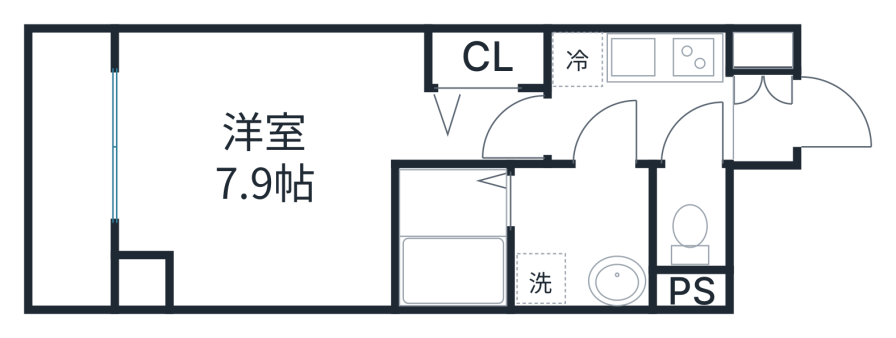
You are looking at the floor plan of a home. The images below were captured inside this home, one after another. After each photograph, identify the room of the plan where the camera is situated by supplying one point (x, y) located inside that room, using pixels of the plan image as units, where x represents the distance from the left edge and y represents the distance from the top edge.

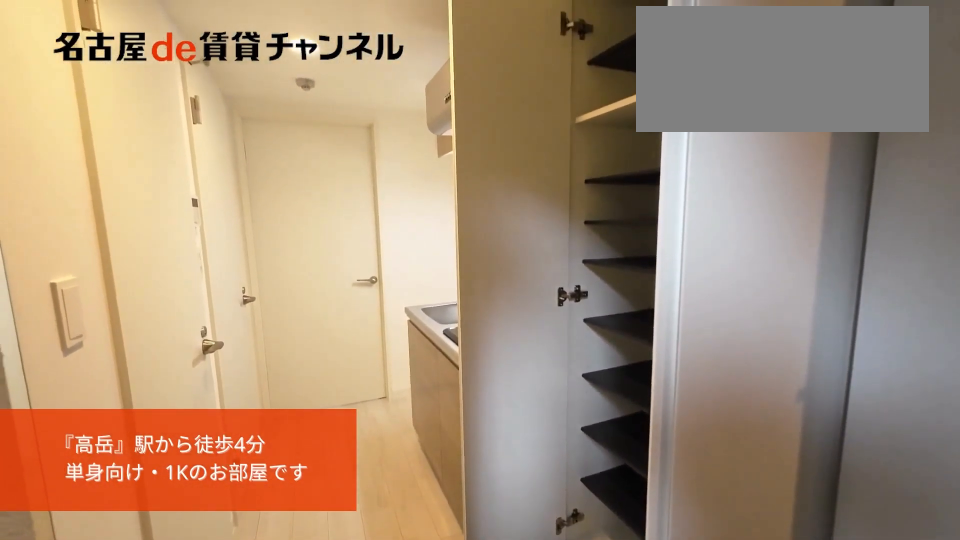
(763, 96)
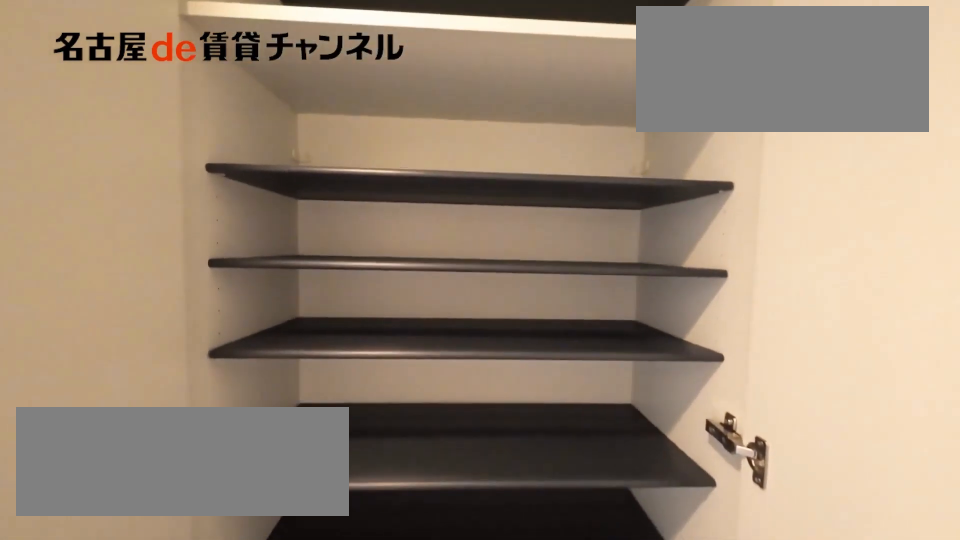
(763, 96)
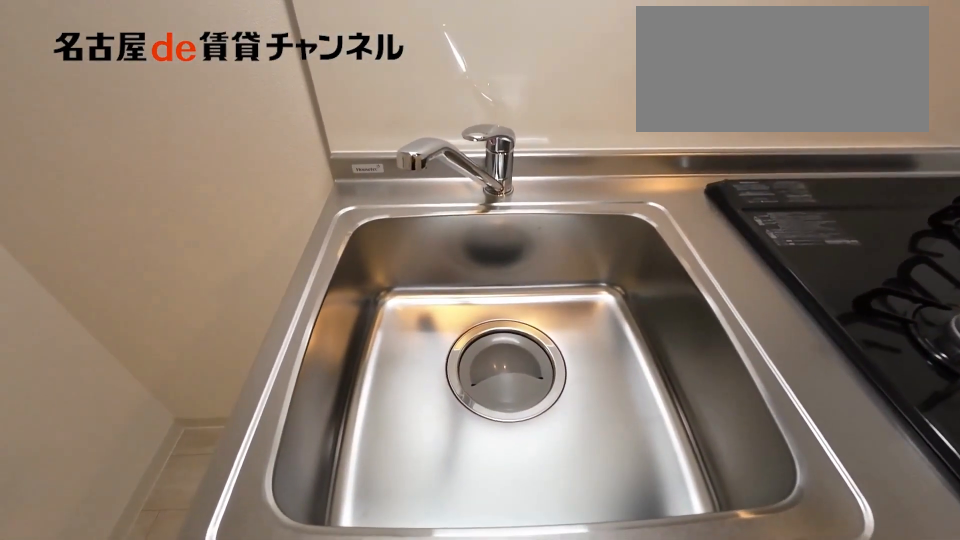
(638, 74)
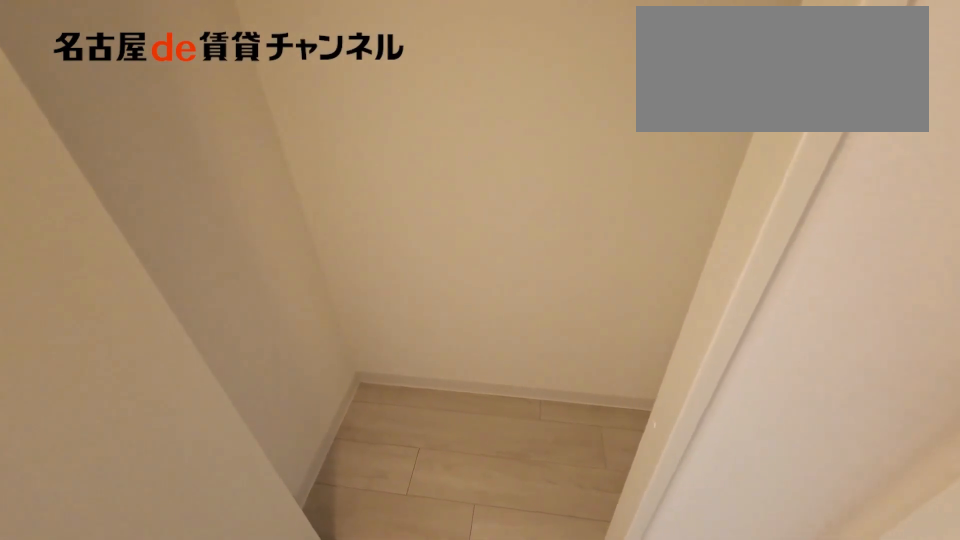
(488, 58)
